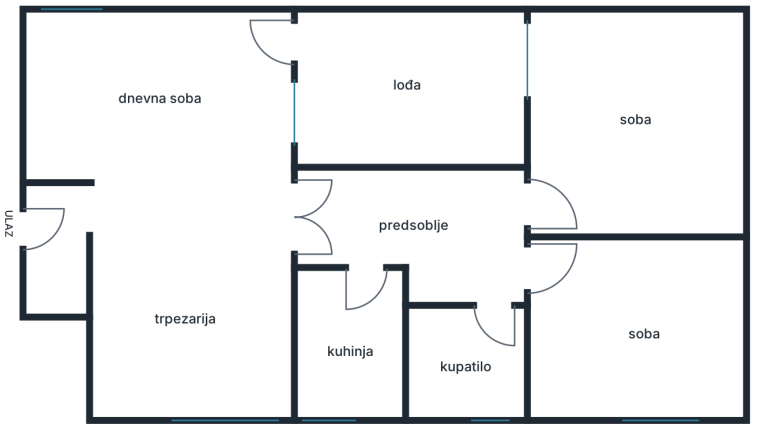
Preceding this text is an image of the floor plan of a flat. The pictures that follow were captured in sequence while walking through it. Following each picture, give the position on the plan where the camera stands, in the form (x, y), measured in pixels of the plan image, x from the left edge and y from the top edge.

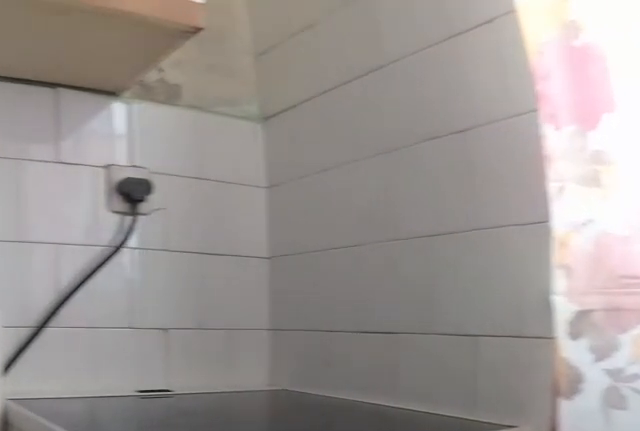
(336, 394)
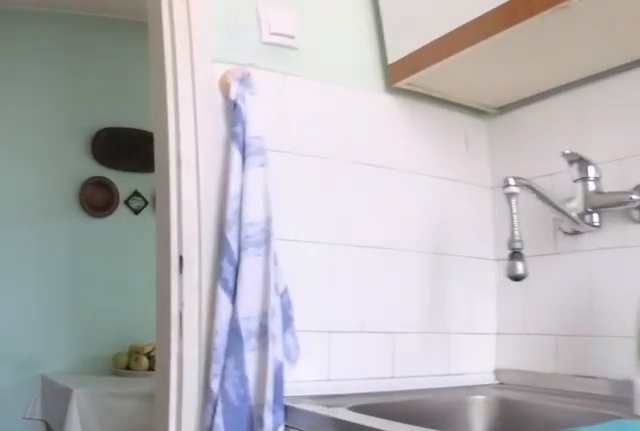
(351, 375)
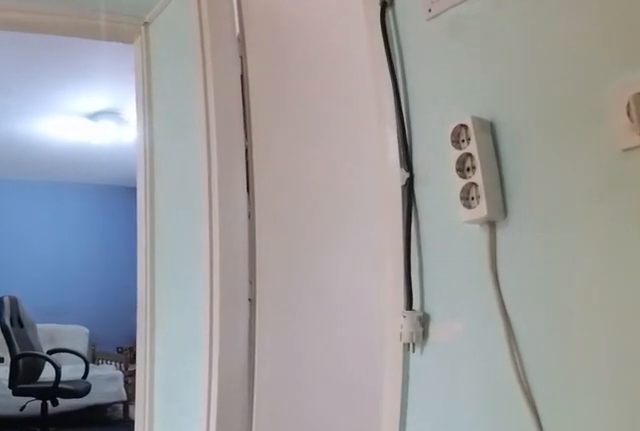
(399, 241)
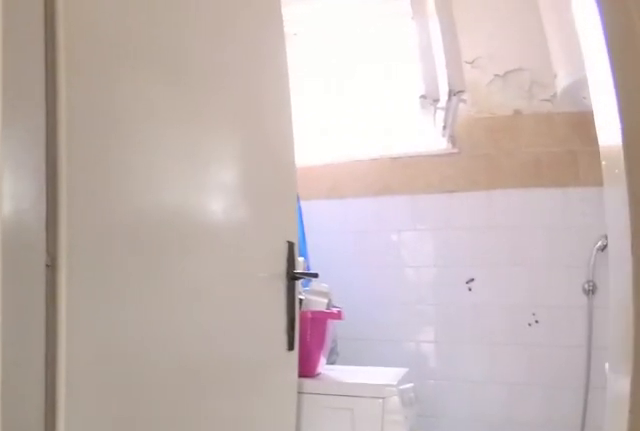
(455, 263)
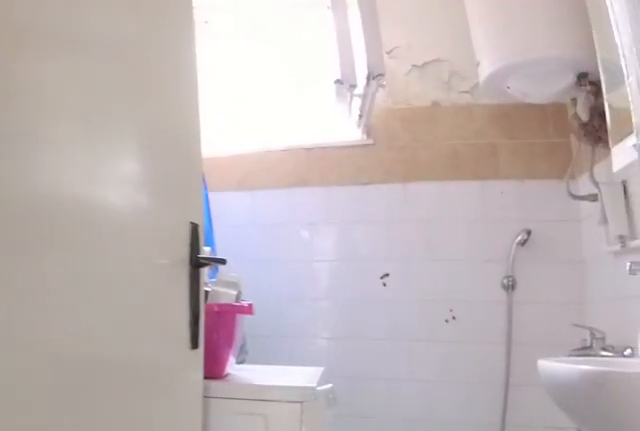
(465, 264)
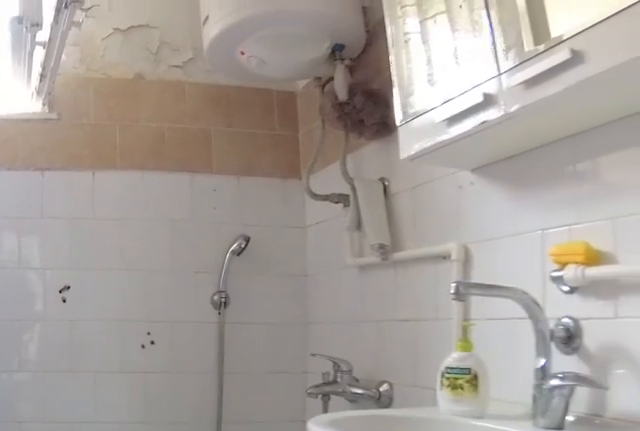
(486, 320)
